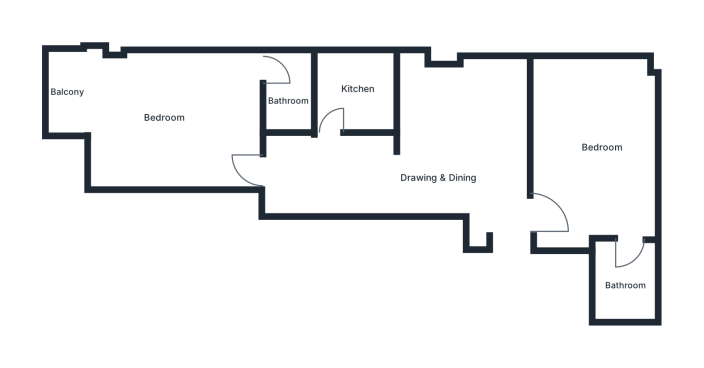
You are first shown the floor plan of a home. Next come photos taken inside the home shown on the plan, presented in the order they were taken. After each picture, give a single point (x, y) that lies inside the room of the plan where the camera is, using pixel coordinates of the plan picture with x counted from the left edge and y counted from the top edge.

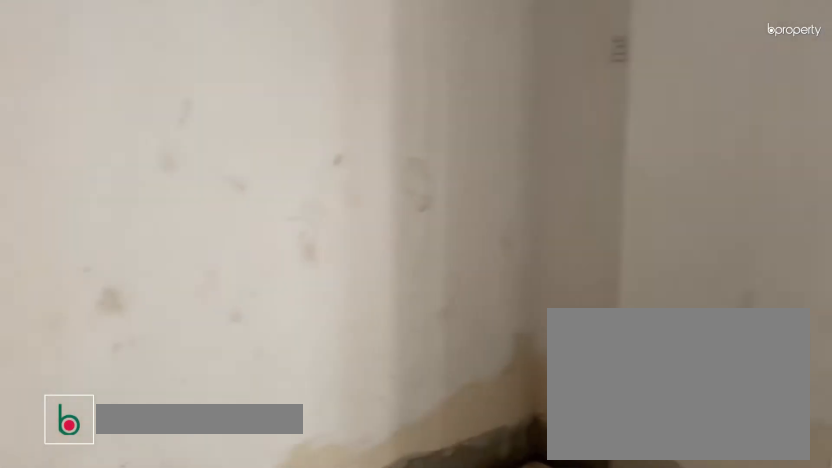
(451, 99)
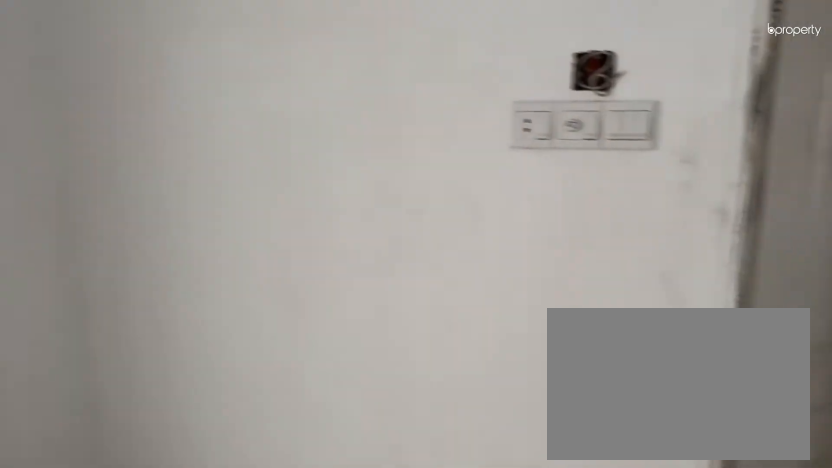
(320, 163)
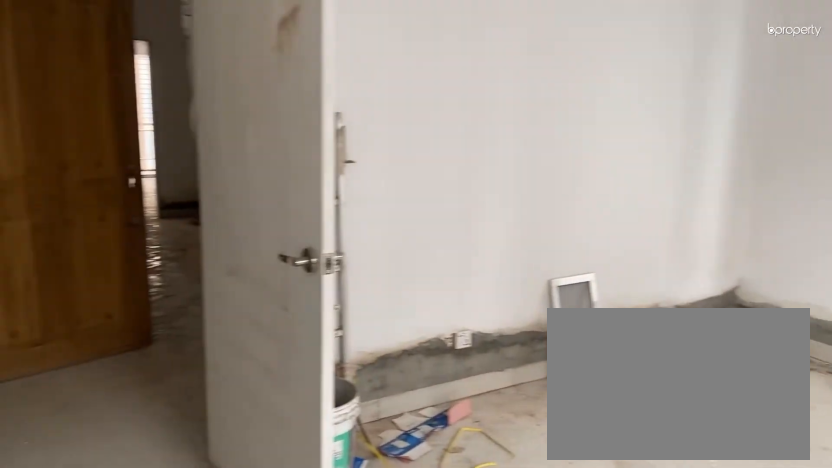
(593, 154)
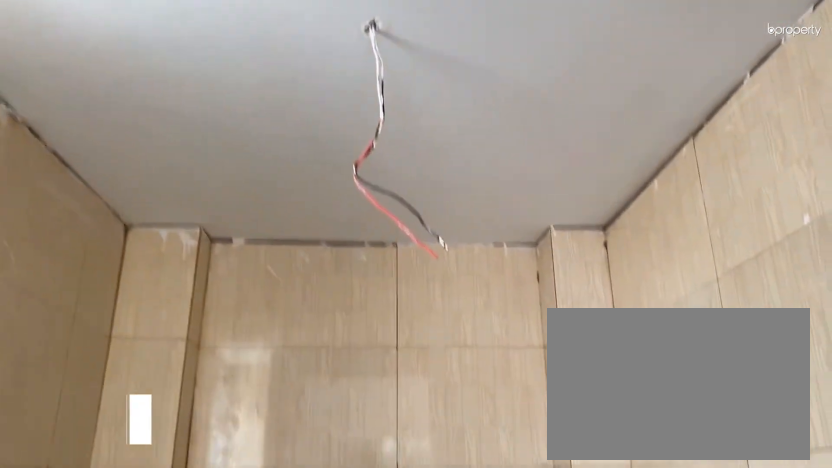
(623, 280)
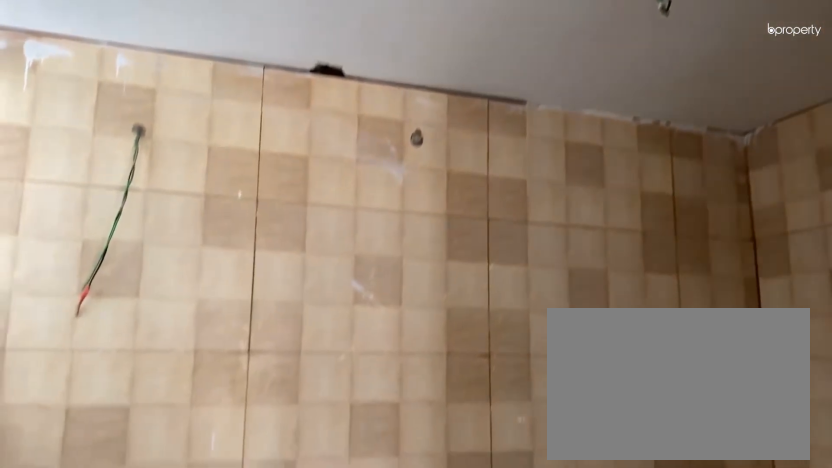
(287, 100)
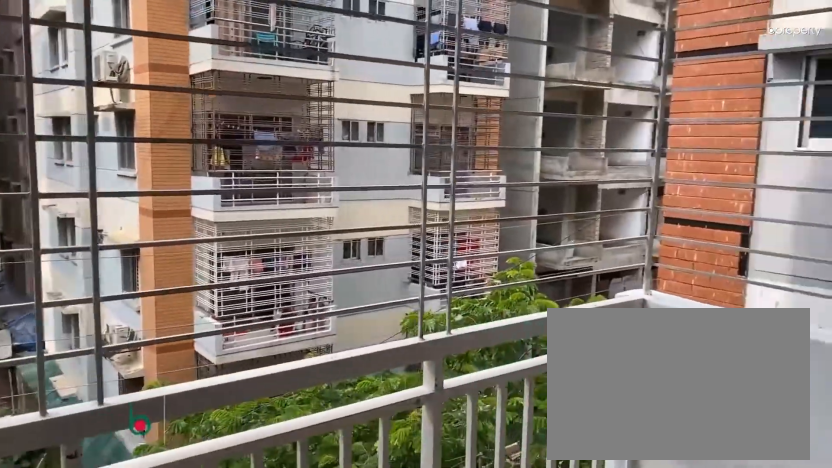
(71, 90)
